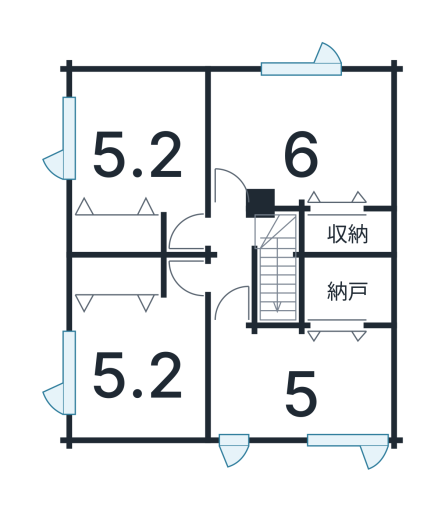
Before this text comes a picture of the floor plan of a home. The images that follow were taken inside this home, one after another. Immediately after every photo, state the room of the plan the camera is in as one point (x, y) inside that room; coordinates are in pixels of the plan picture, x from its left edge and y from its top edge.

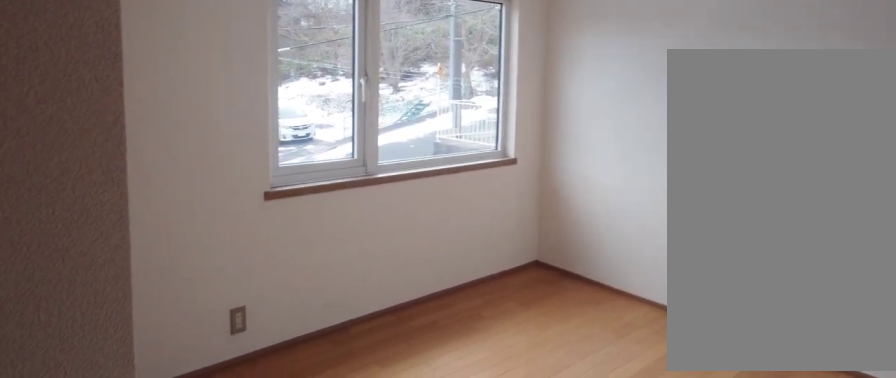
(127, 149)
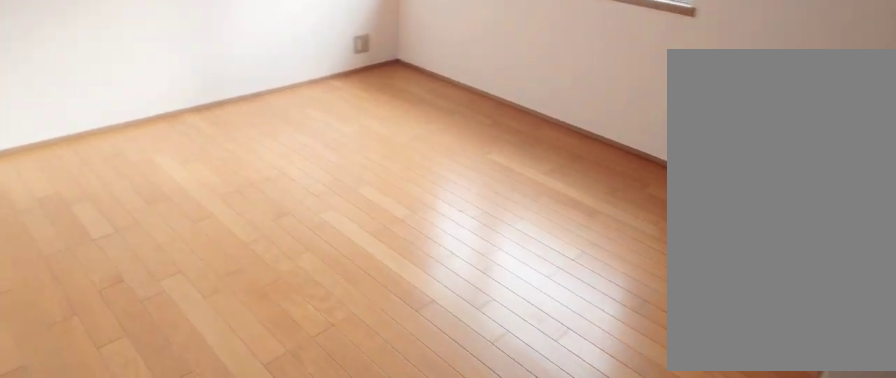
(134, 369)
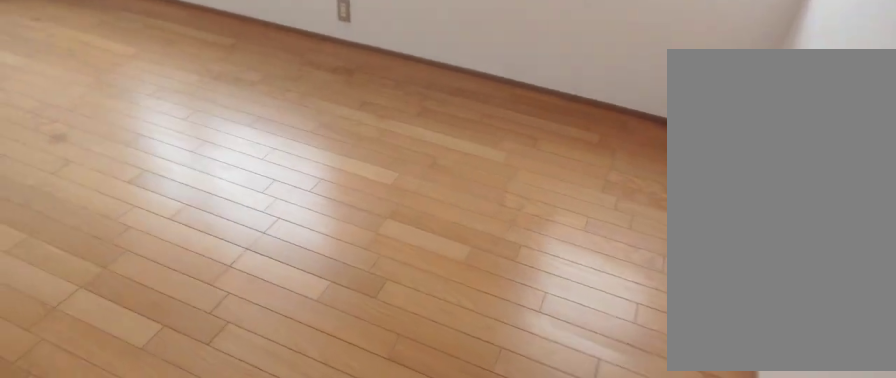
(306, 382)
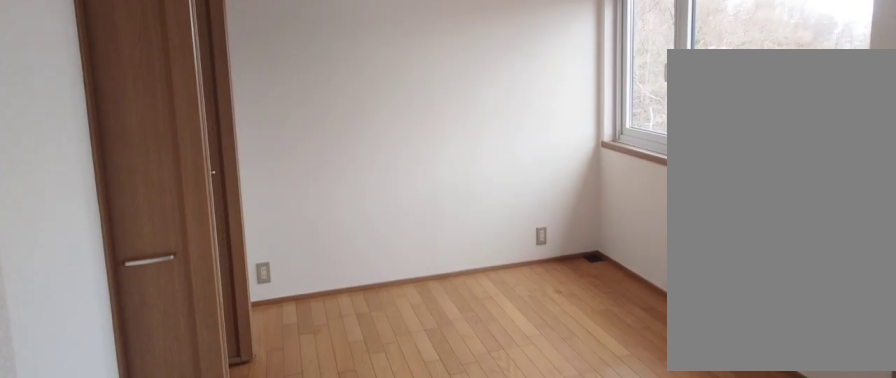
(306, 382)
